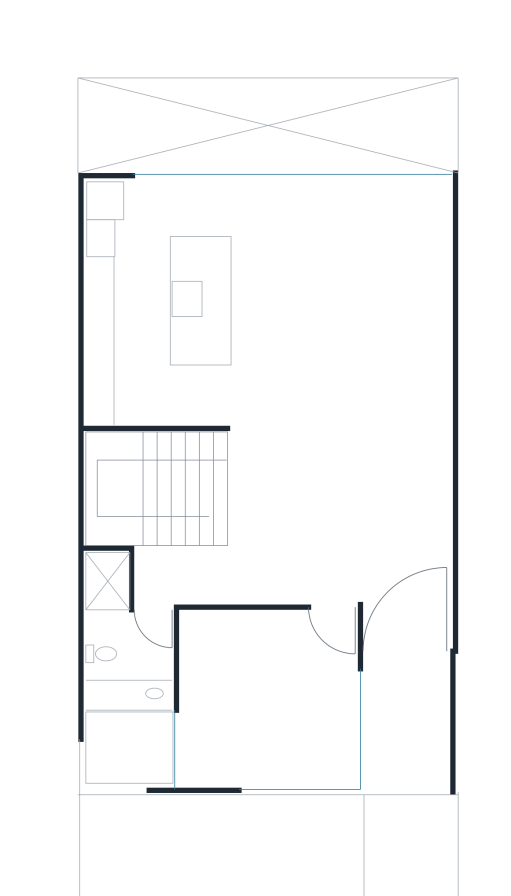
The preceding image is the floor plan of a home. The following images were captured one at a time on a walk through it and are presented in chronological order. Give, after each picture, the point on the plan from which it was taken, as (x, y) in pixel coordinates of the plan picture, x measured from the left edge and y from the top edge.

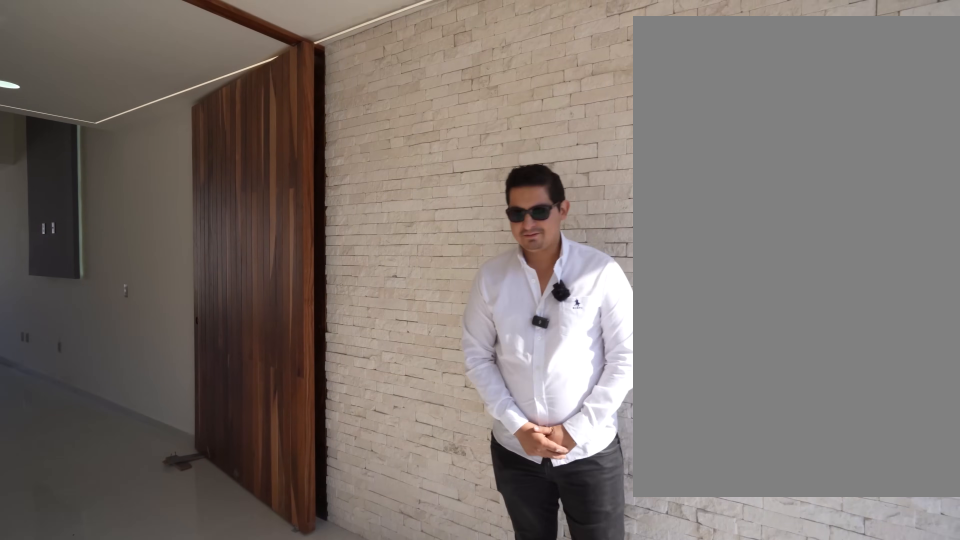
(407, 753)
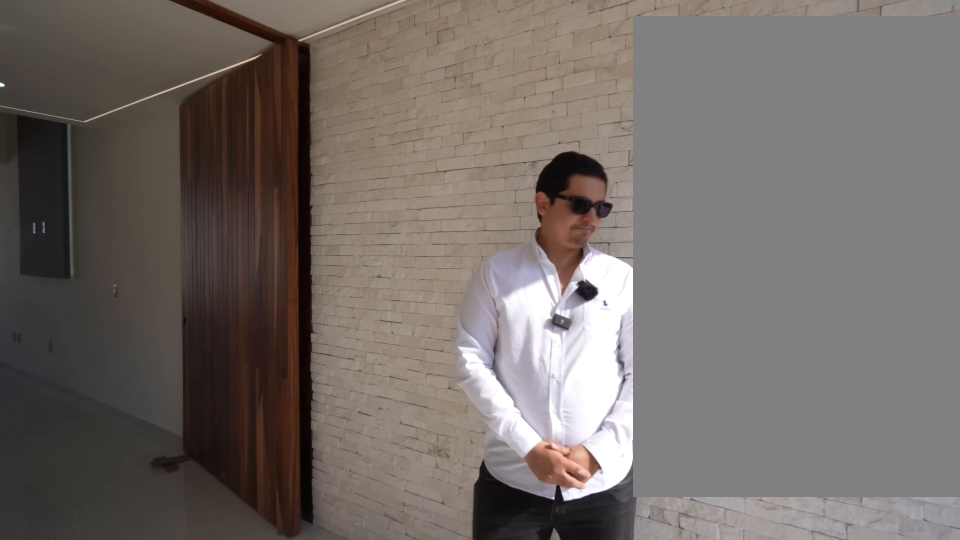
(407, 754)
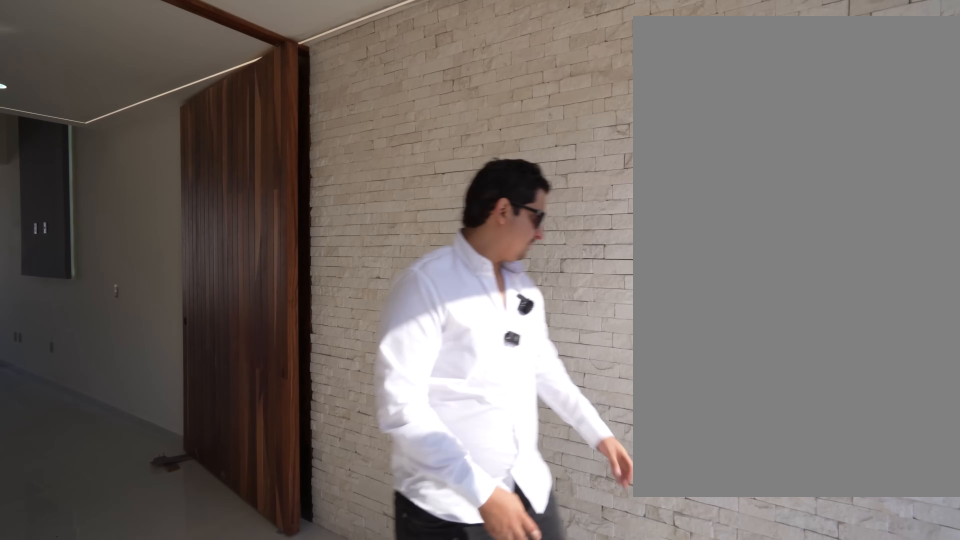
(407, 754)
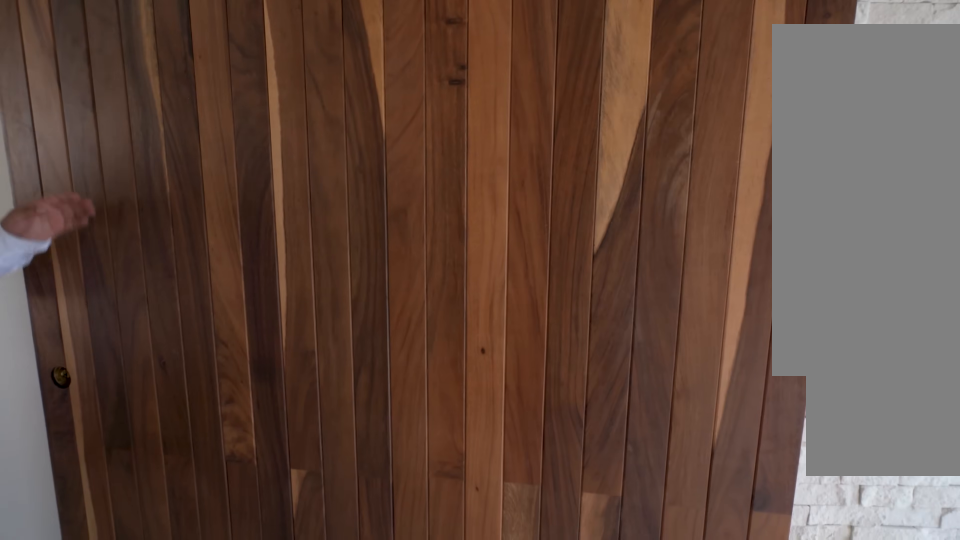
(407, 647)
